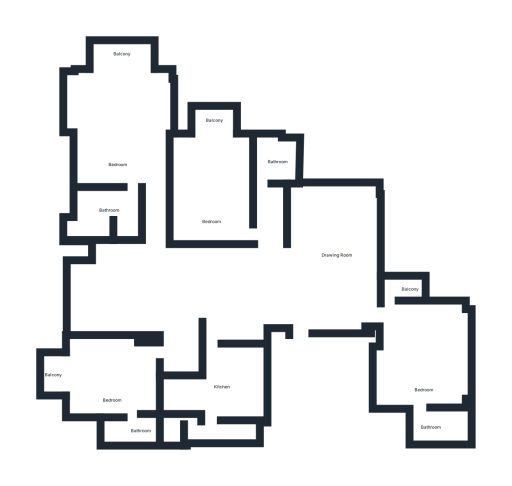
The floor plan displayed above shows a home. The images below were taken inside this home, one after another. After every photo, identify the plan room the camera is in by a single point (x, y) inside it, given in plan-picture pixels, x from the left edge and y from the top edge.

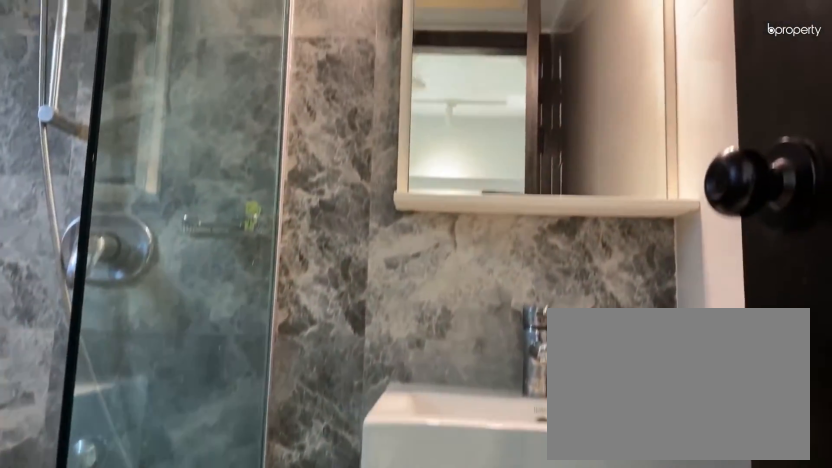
(448, 426)
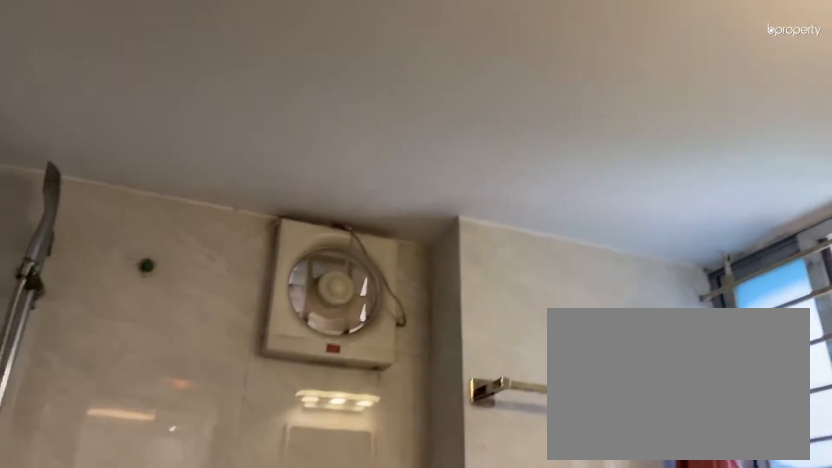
(277, 155)
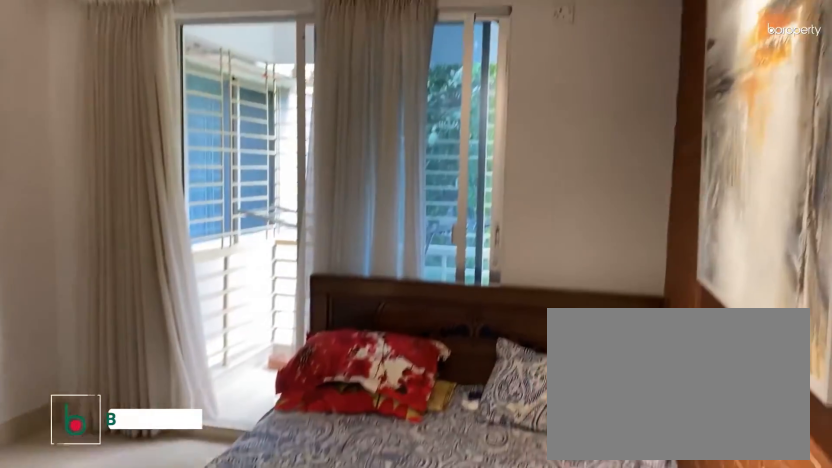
(211, 186)
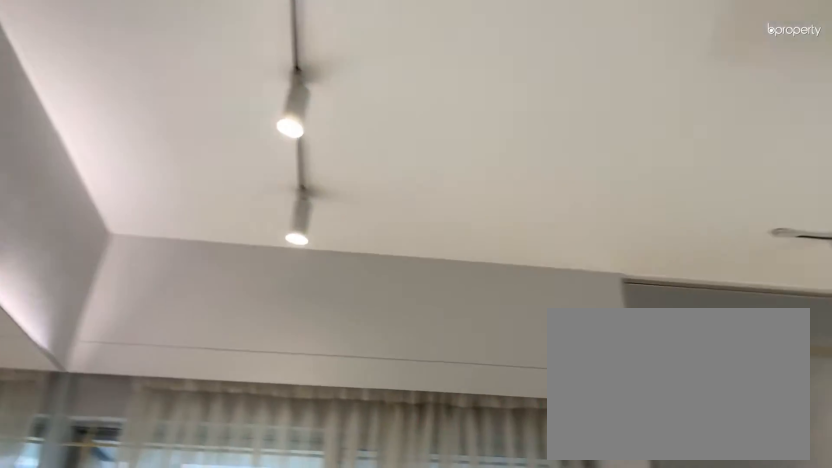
(119, 151)
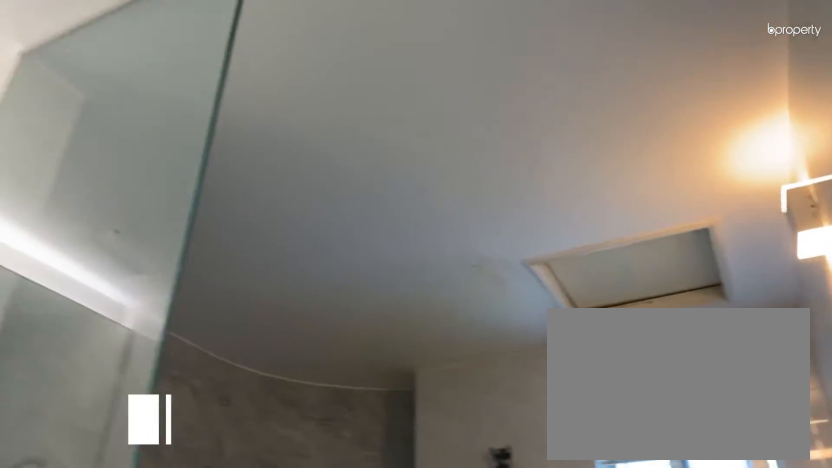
(107, 211)
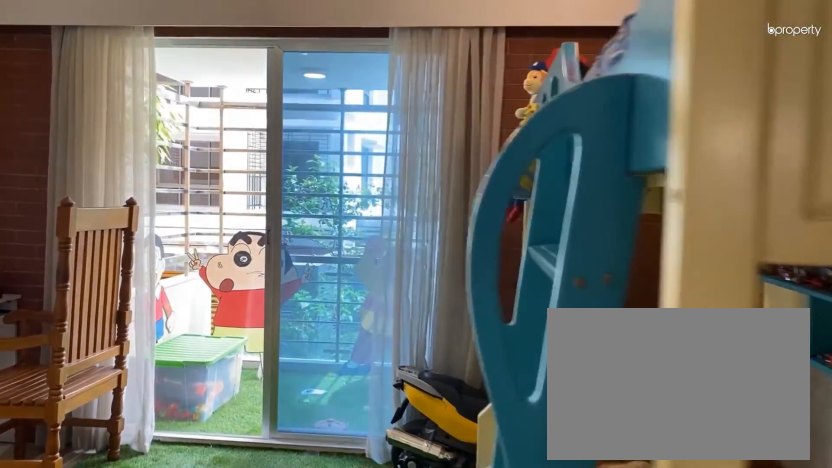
(139, 360)
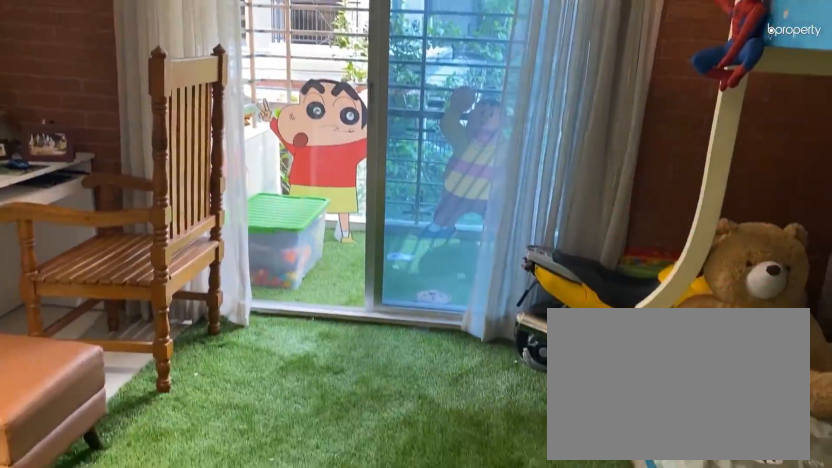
(113, 382)
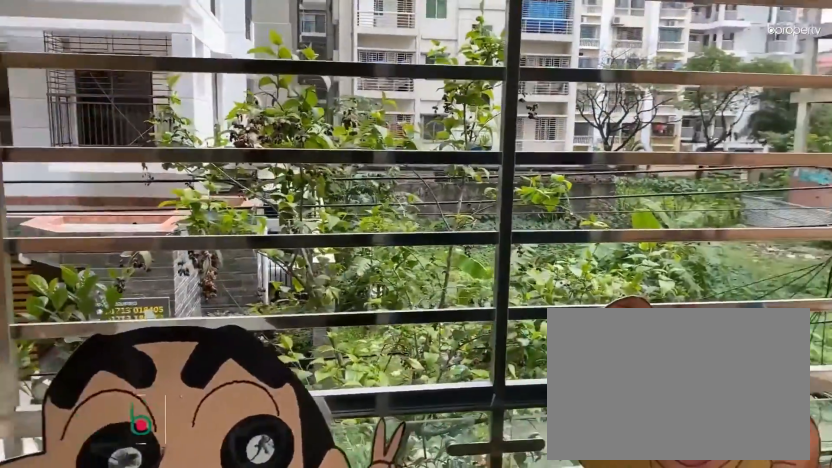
(48, 375)
